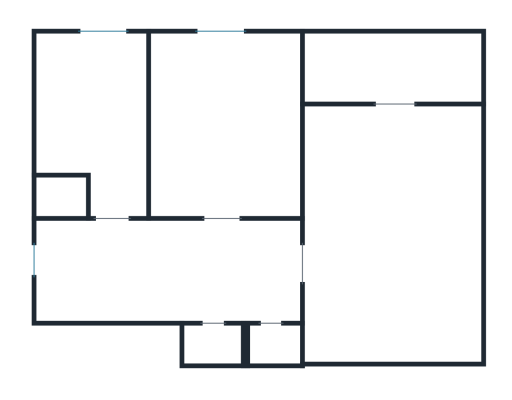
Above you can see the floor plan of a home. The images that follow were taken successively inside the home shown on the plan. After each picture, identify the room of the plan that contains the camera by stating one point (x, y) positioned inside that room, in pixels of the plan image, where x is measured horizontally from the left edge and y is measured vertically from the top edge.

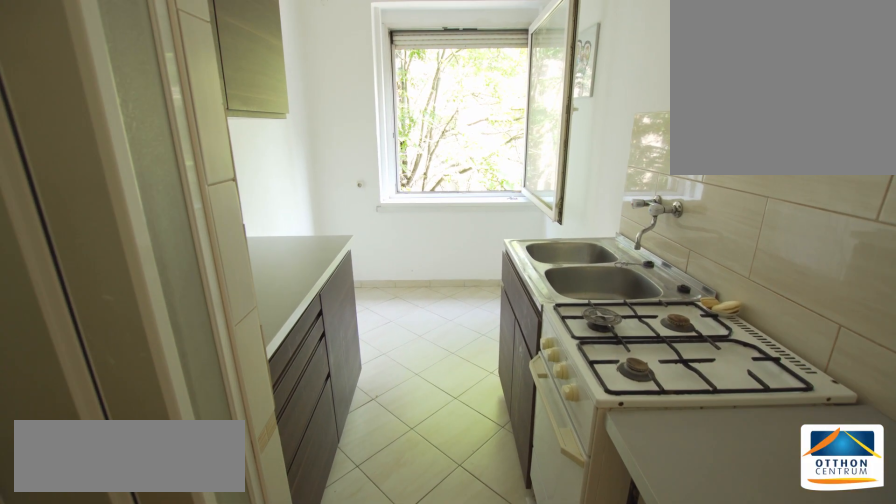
(85, 119)
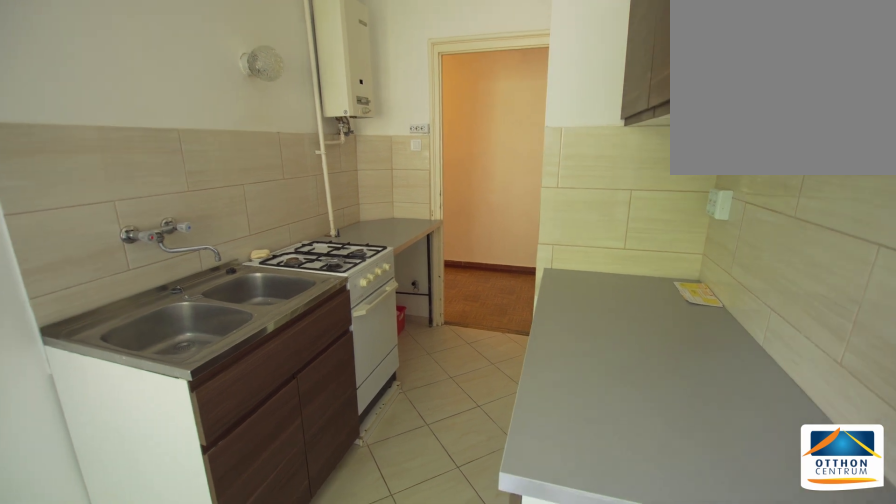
(85, 118)
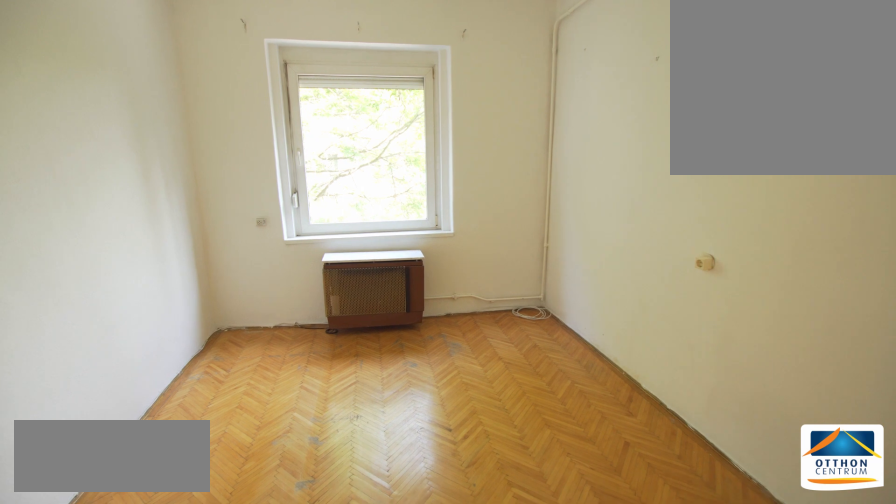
(226, 119)
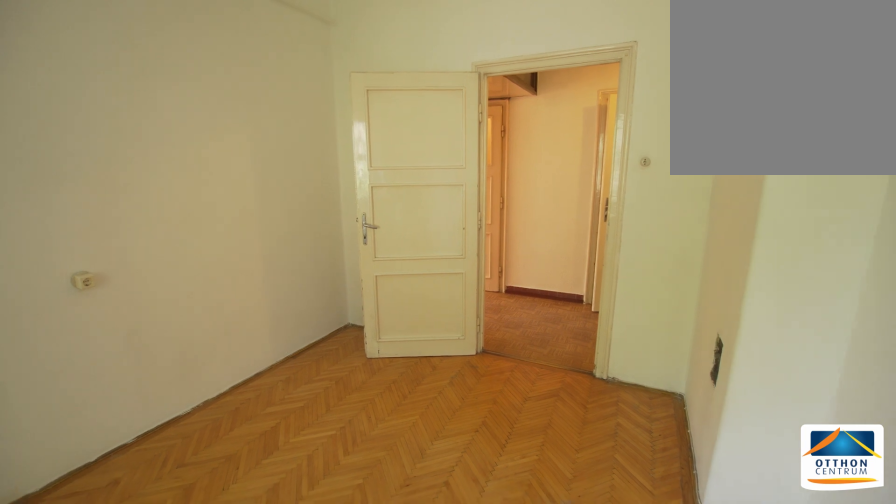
(226, 119)
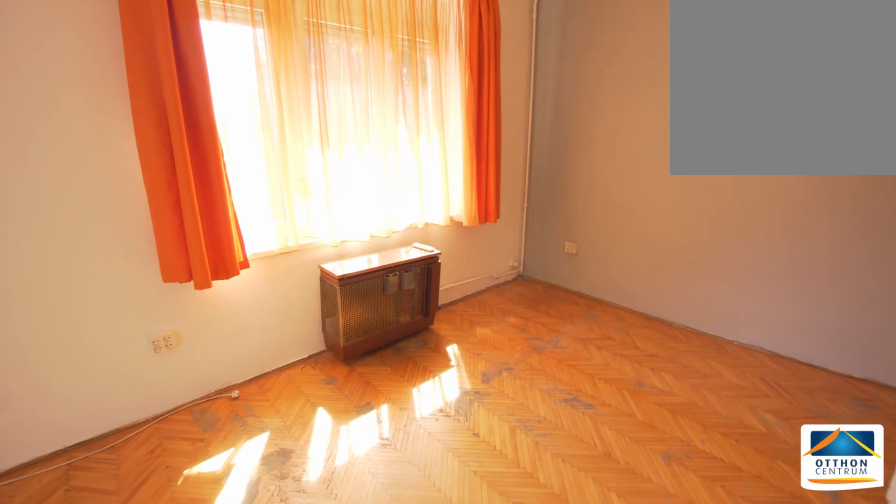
(394, 211)
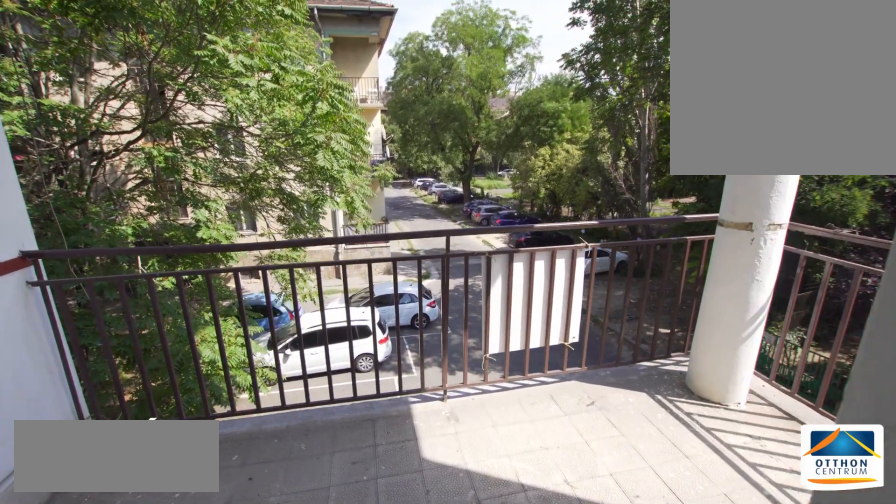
(393, 69)
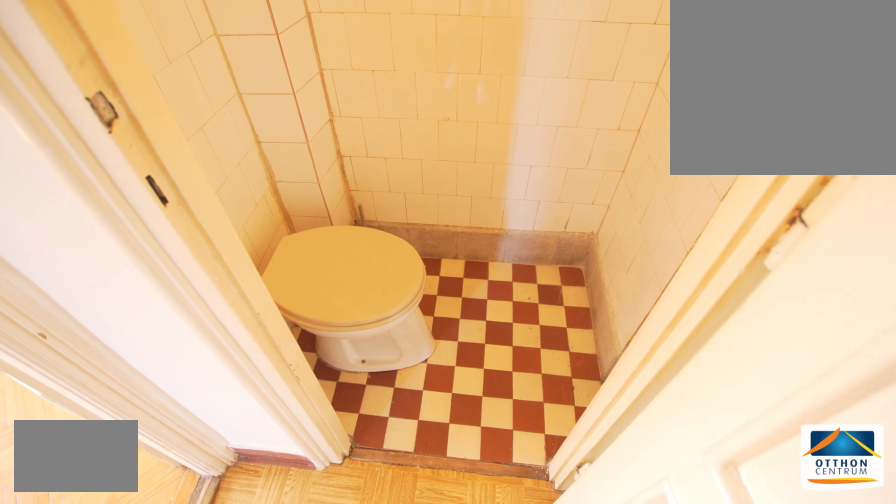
(275, 344)
